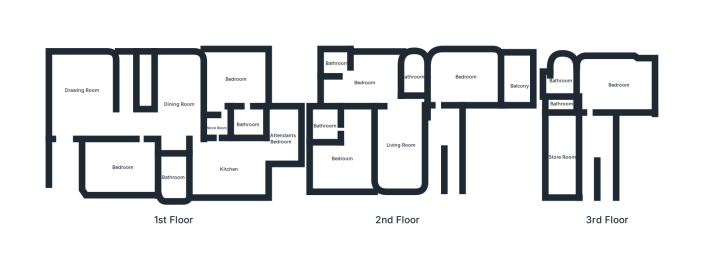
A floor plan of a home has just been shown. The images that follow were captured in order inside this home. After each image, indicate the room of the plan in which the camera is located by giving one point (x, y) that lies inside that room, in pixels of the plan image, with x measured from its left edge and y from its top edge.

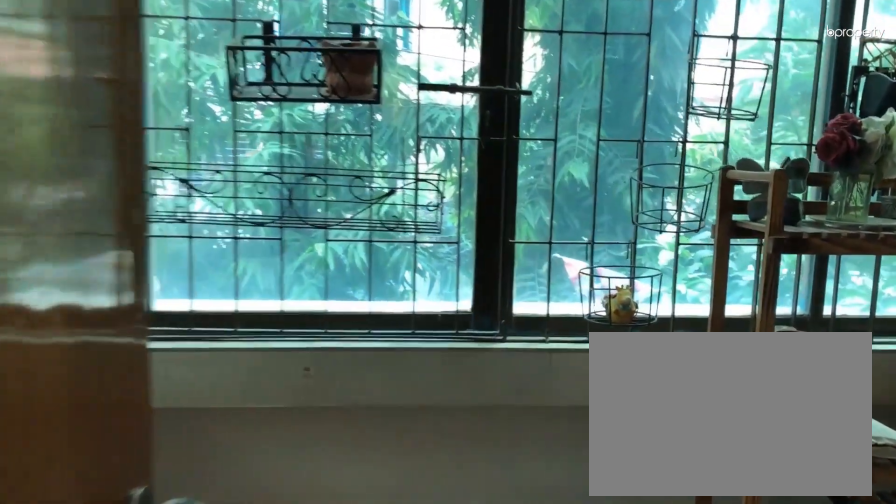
(519, 86)
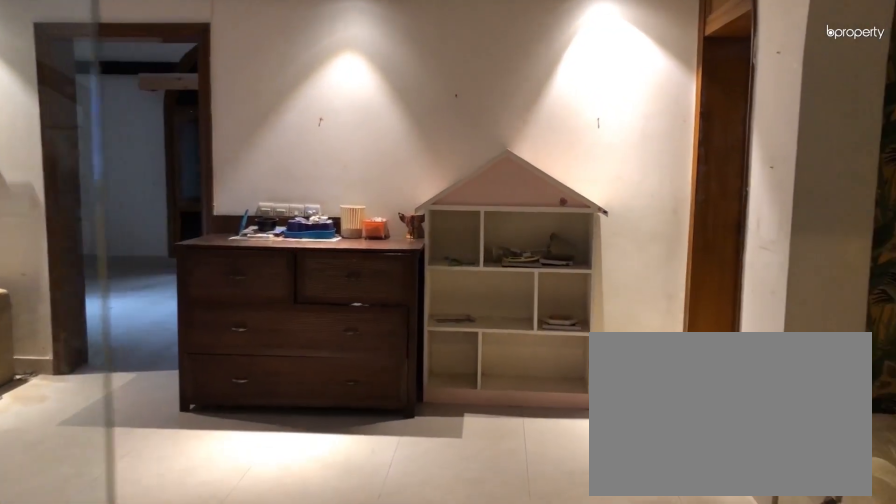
(421, 128)
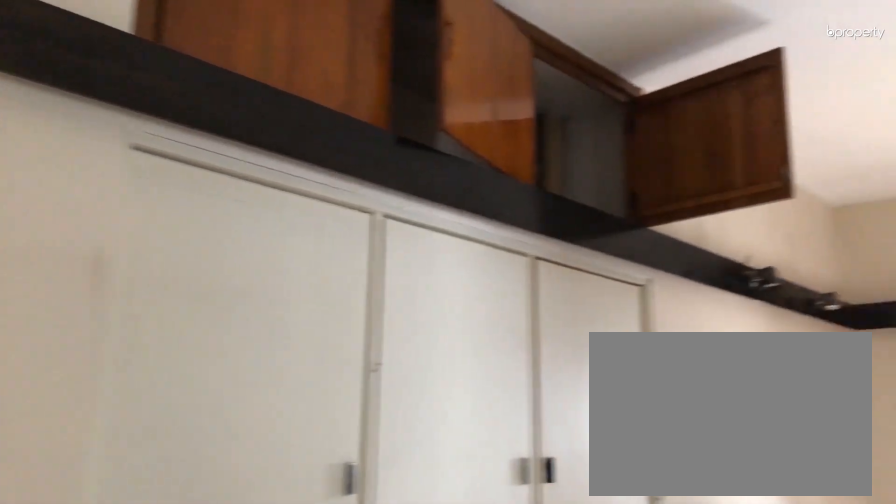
(364, 83)
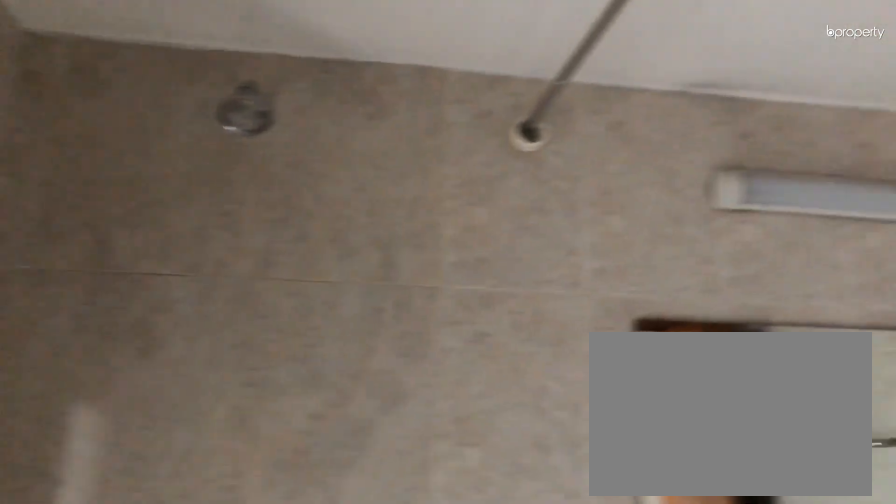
(335, 63)
